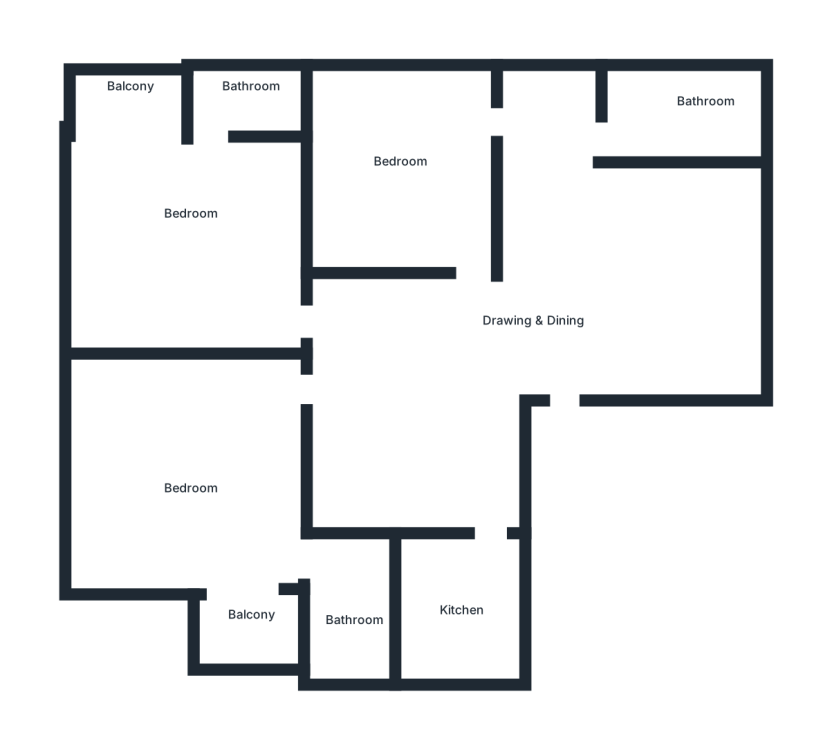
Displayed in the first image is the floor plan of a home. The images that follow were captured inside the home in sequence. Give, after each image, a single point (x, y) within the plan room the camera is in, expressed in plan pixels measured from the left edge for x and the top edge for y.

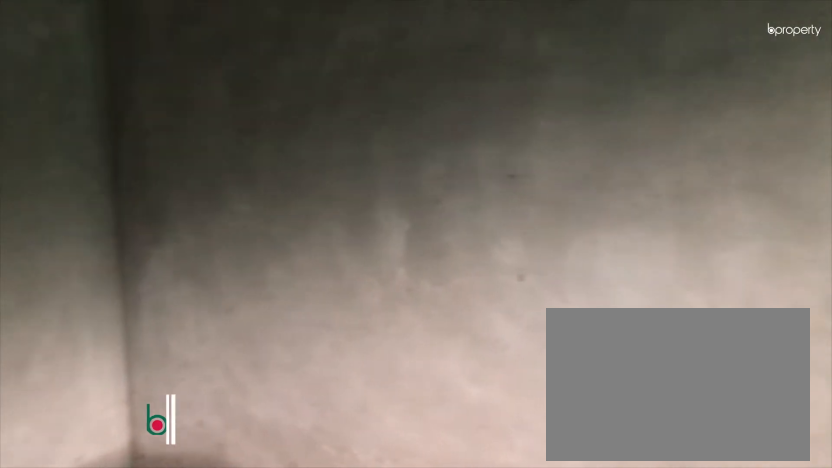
(401, 165)
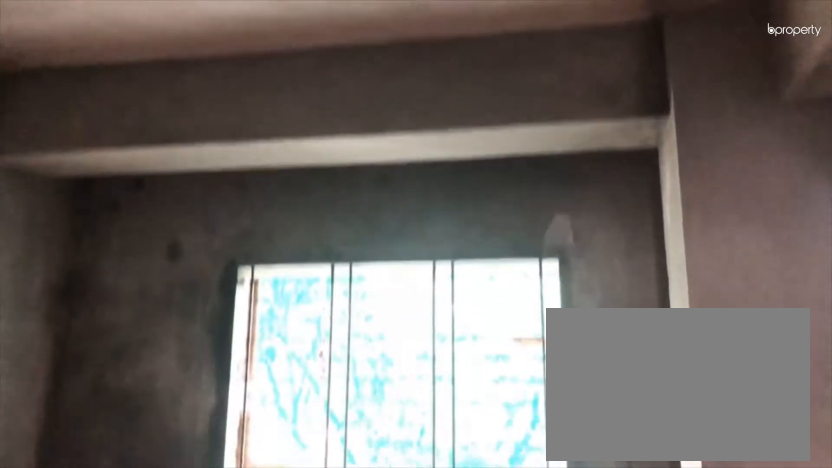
(410, 174)
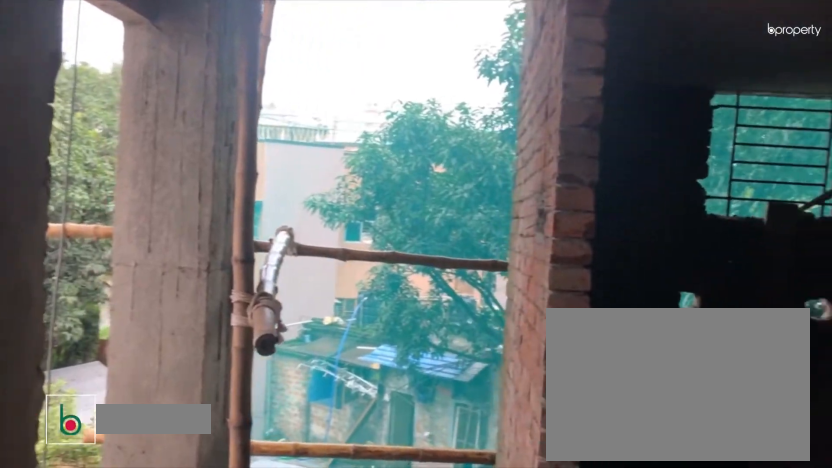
(185, 216)
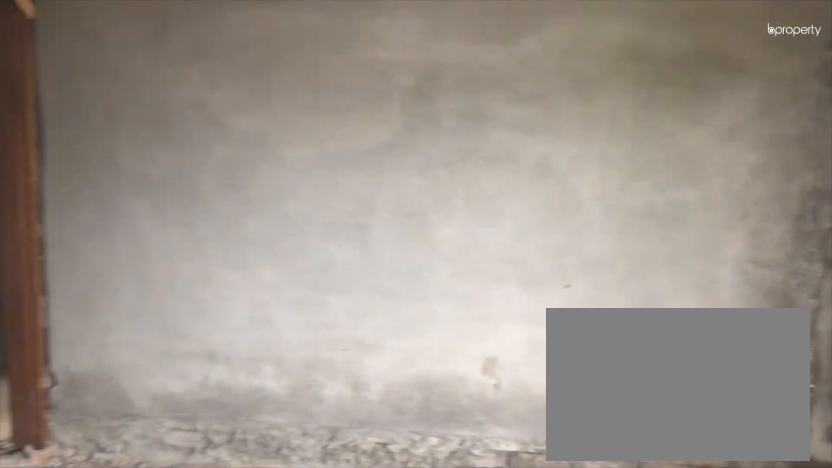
(197, 213)
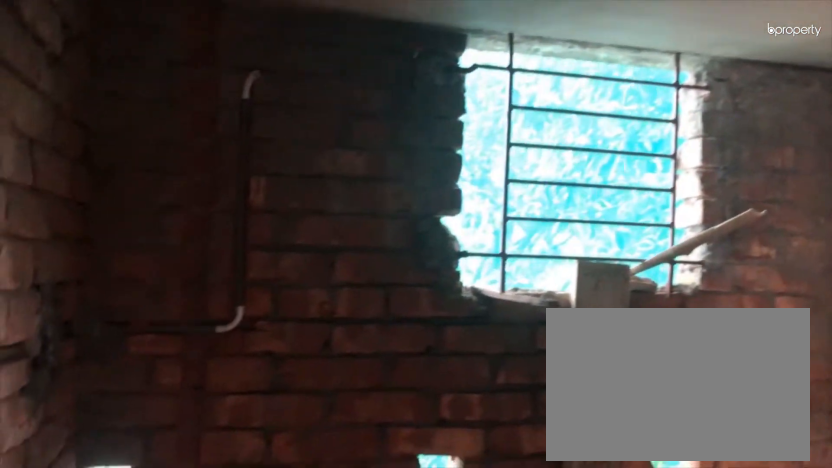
(238, 102)
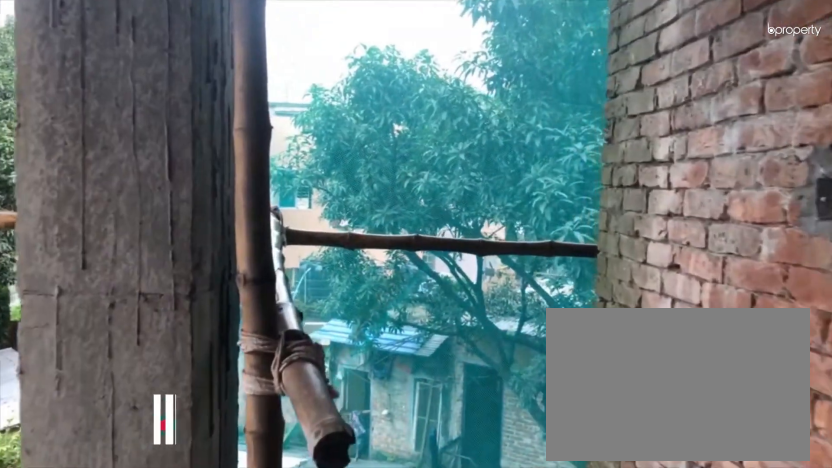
(125, 102)
